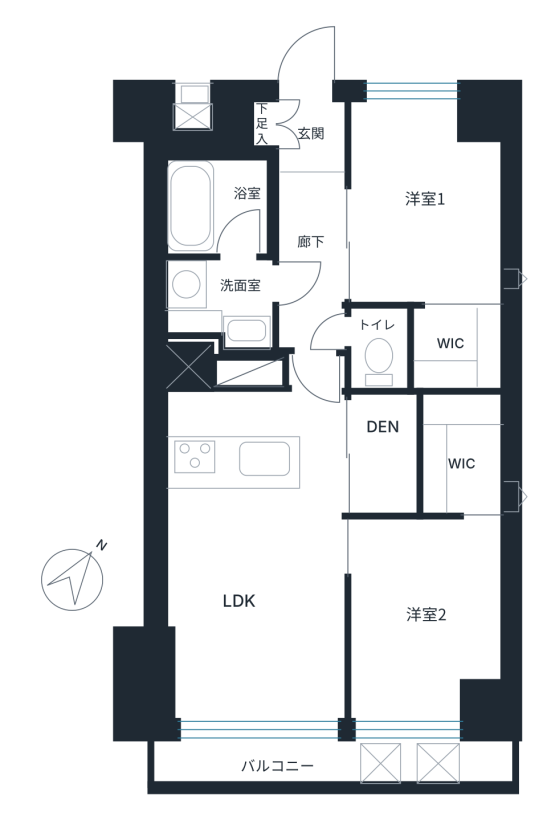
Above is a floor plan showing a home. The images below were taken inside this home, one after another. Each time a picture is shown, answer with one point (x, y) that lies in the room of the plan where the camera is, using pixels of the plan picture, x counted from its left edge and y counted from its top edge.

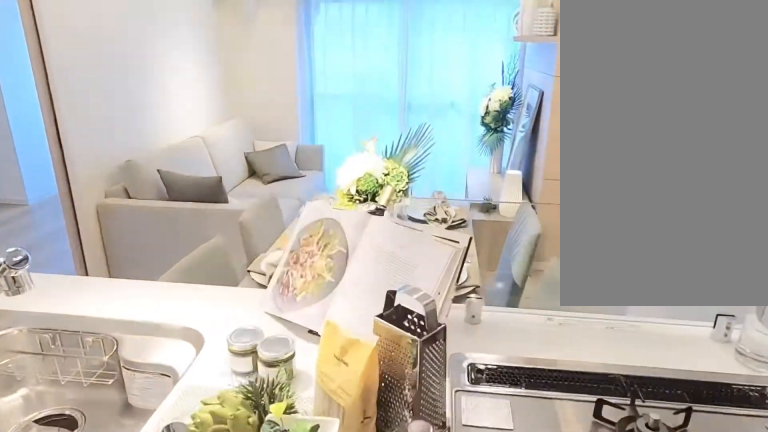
(235, 423)
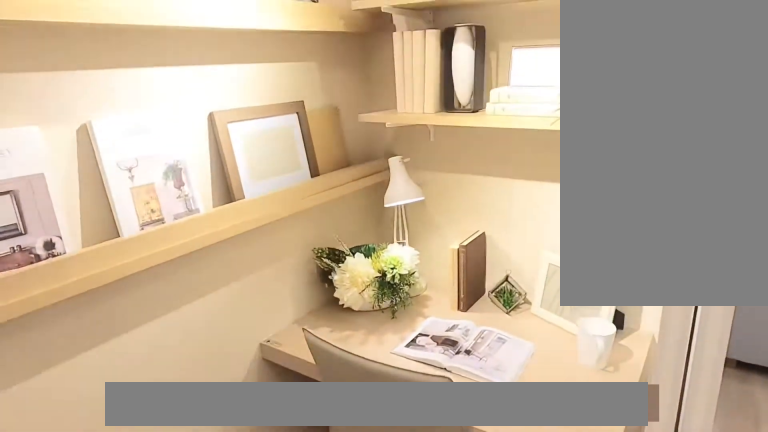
(374, 444)
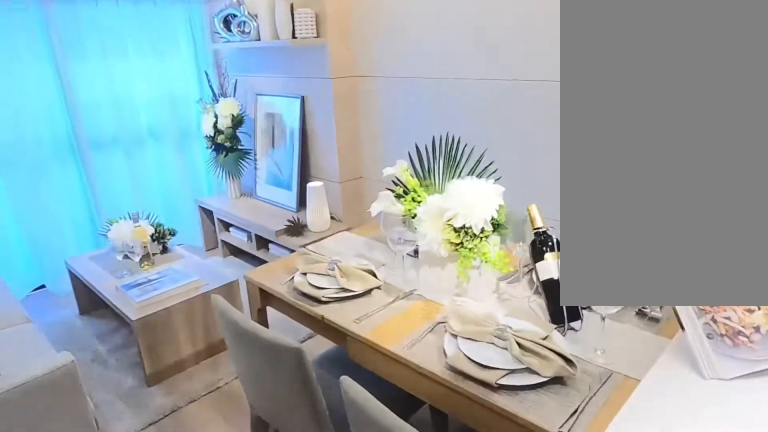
(246, 615)
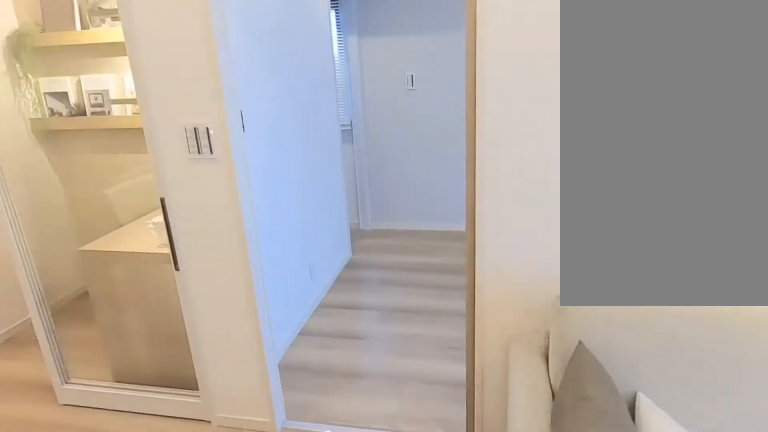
(246, 614)
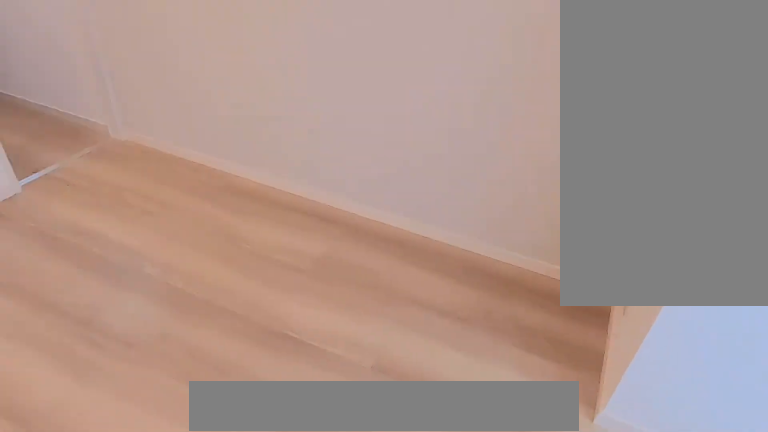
(422, 615)
